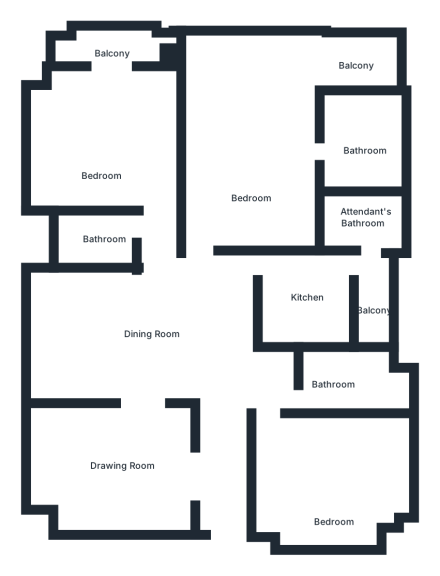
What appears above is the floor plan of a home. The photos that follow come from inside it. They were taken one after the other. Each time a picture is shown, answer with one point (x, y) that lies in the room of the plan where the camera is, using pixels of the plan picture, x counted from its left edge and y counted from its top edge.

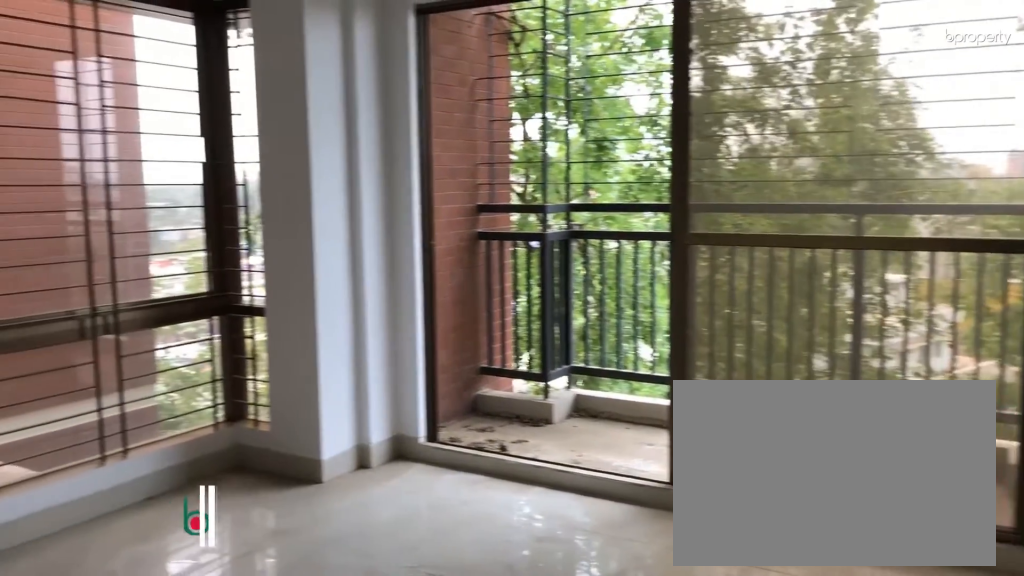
(101, 168)
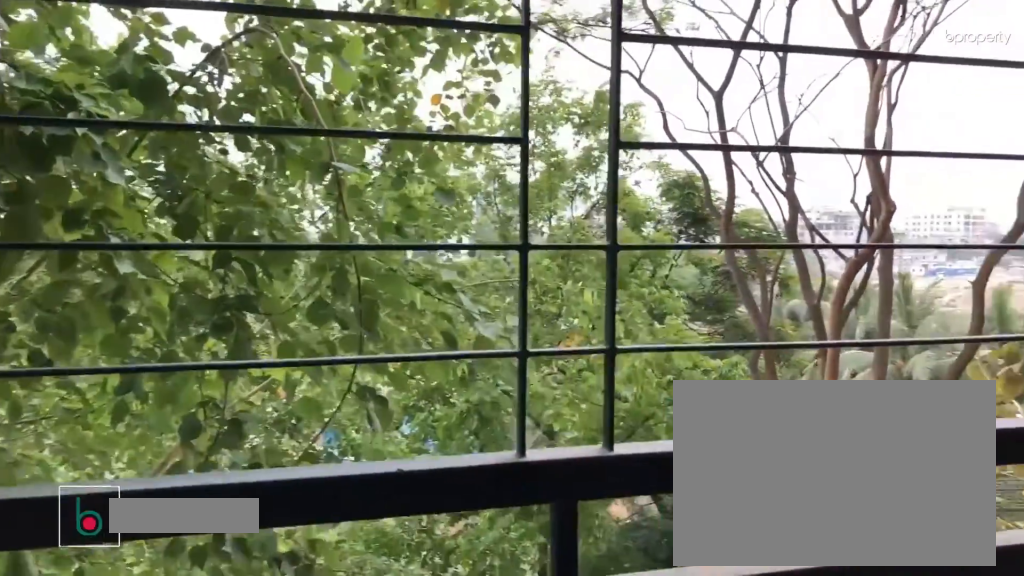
(113, 45)
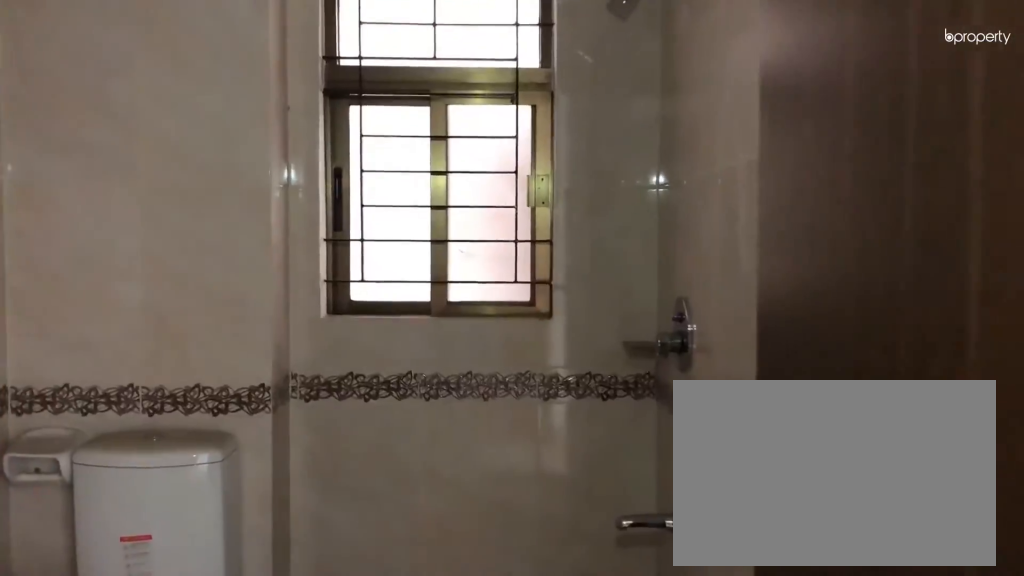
(105, 241)
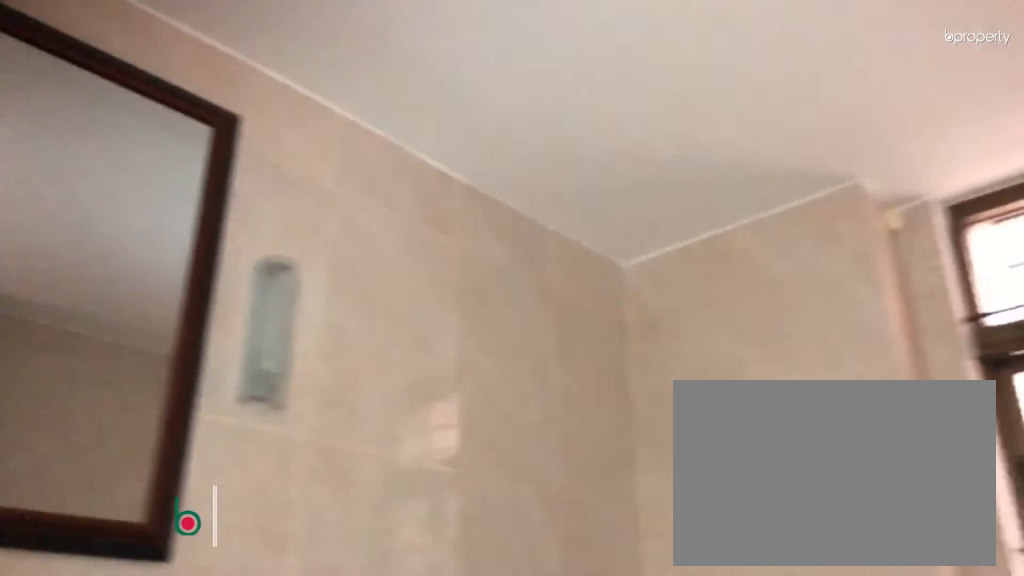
(105, 241)
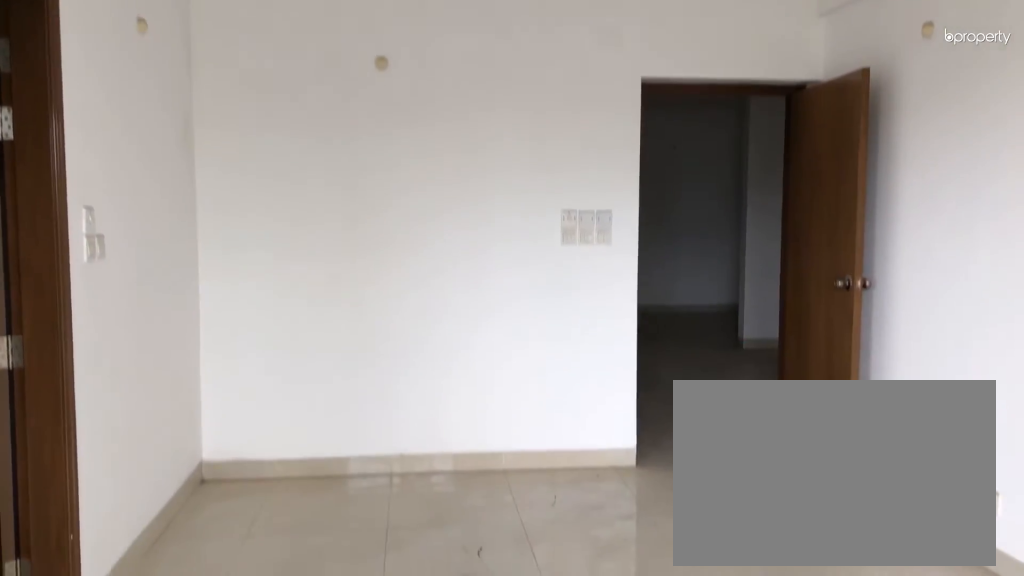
(251, 159)
